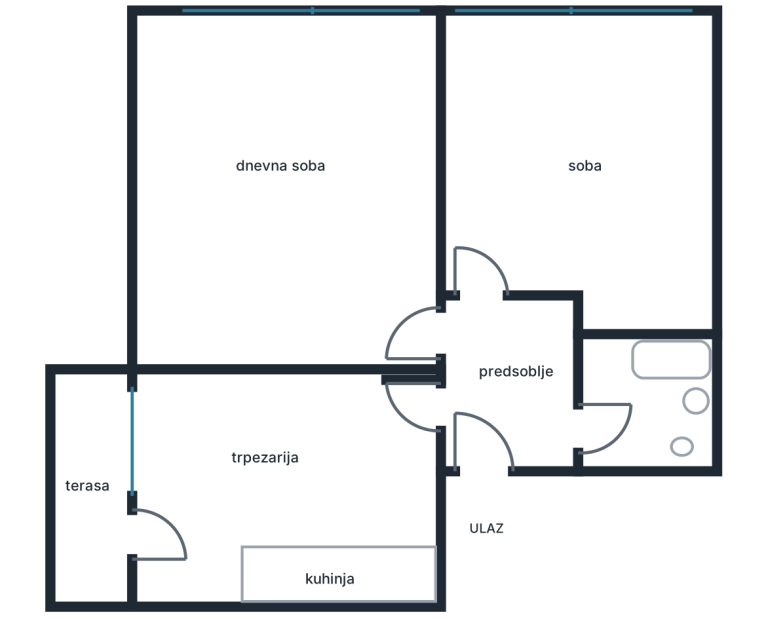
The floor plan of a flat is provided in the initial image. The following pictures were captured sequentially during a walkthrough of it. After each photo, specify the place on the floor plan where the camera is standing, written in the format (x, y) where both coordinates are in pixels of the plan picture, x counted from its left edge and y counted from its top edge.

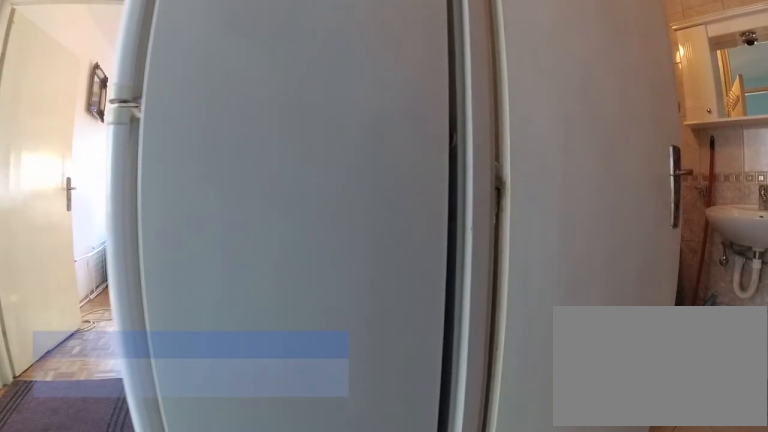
(508, 450)
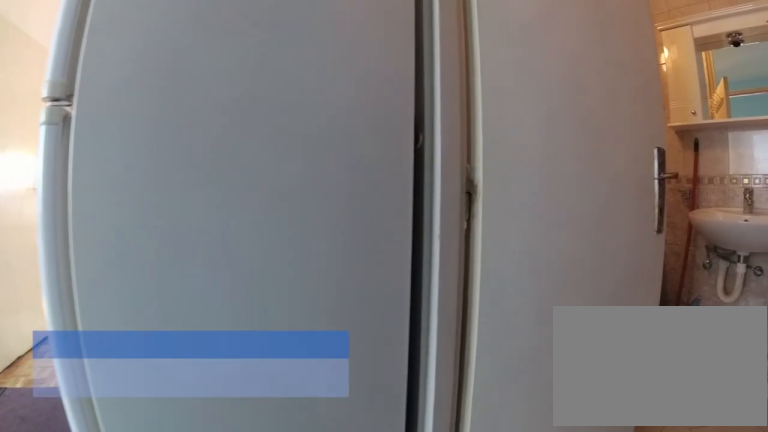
(510, 449)
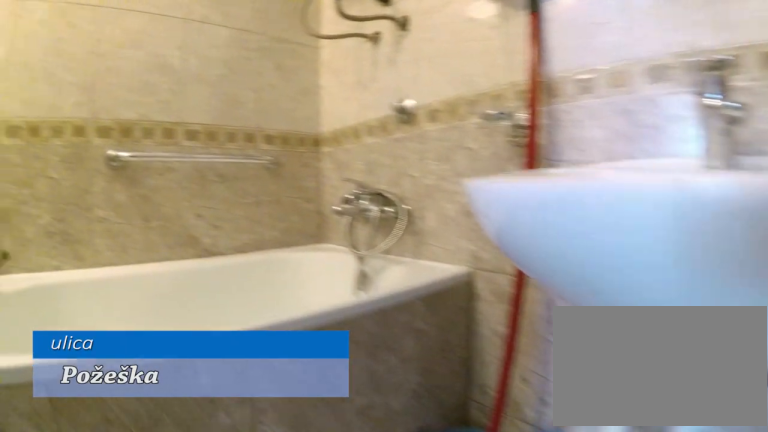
(633, 442)
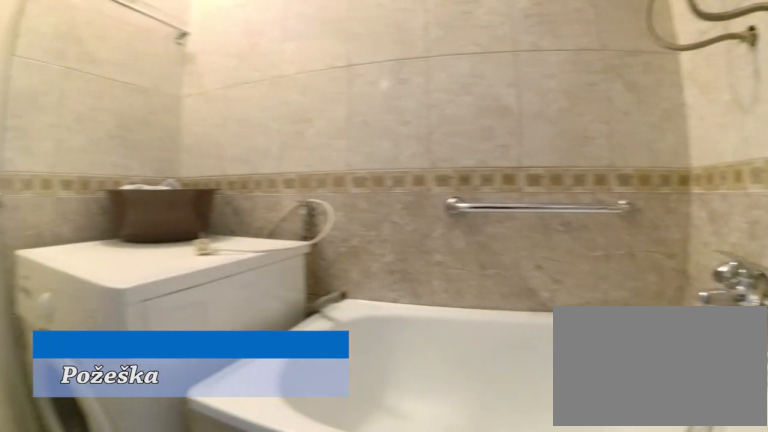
(655, 452)
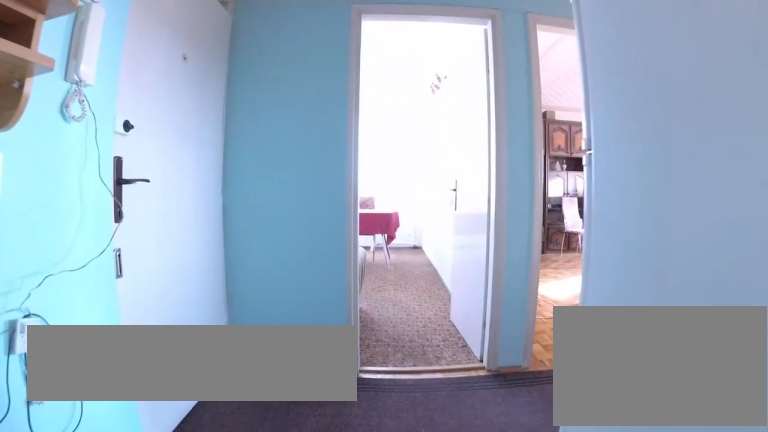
(632, 428)
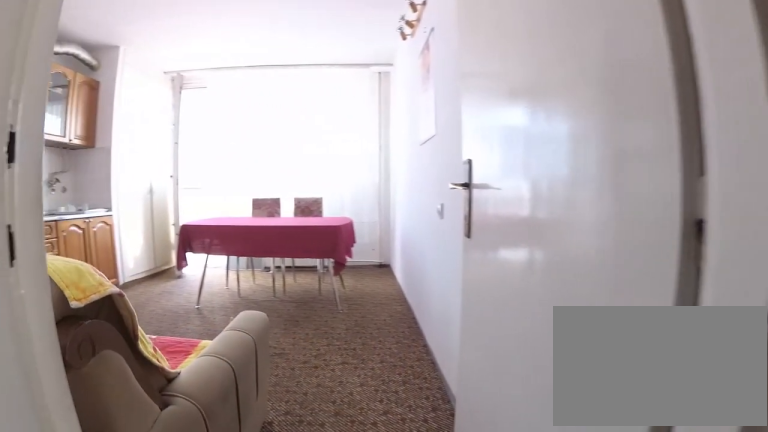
(483, 430)
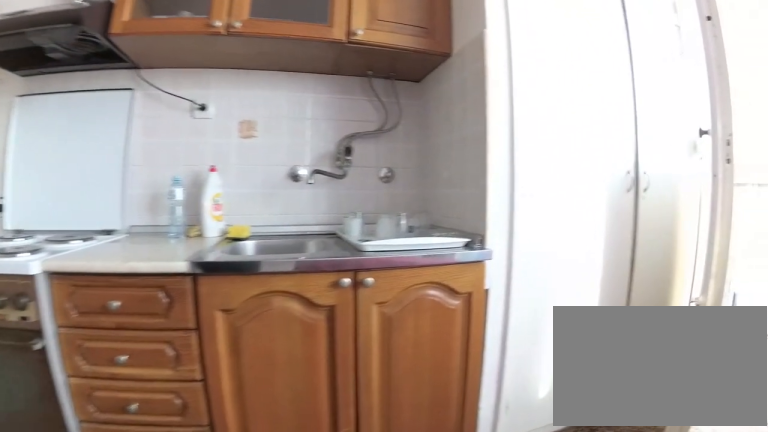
(299, 469)
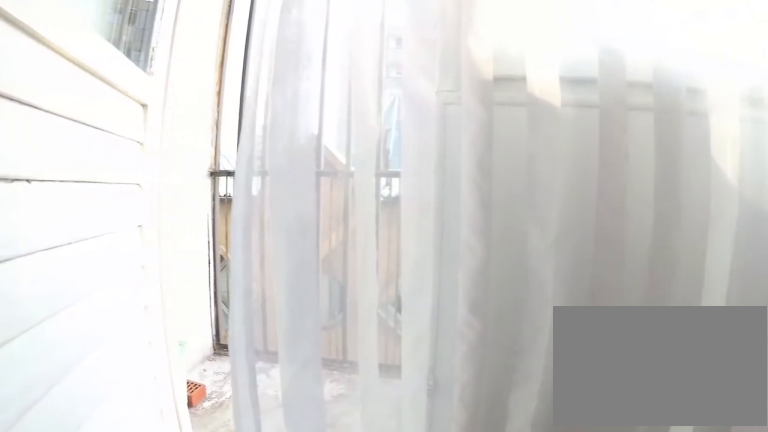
(185, 544)
